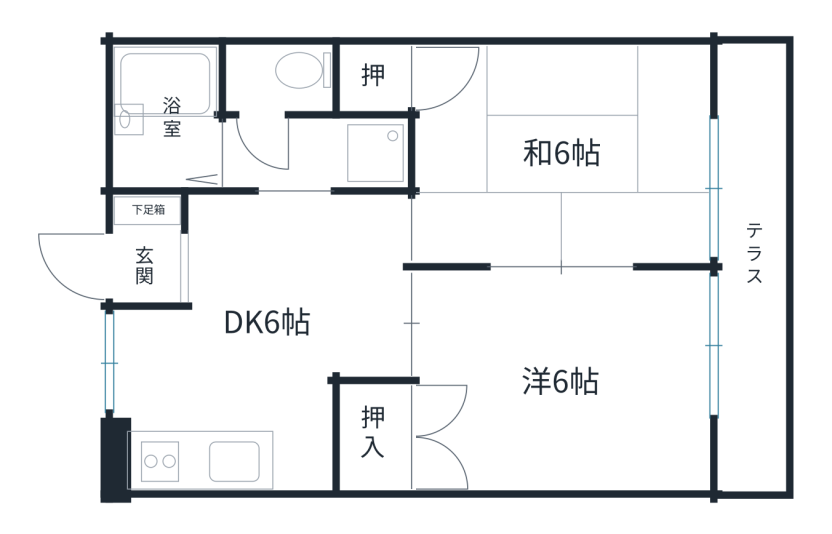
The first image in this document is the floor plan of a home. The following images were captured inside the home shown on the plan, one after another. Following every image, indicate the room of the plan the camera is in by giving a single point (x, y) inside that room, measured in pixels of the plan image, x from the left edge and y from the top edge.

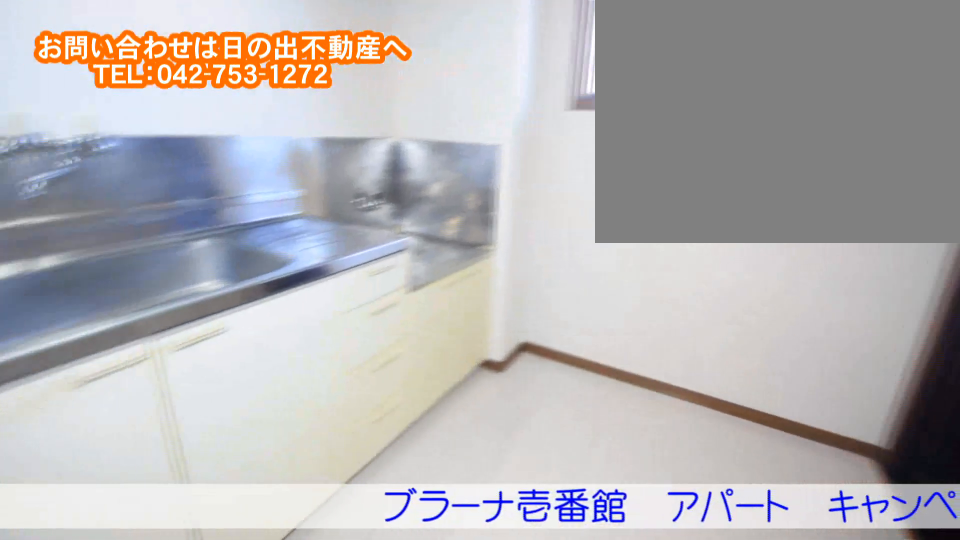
(273, 357)
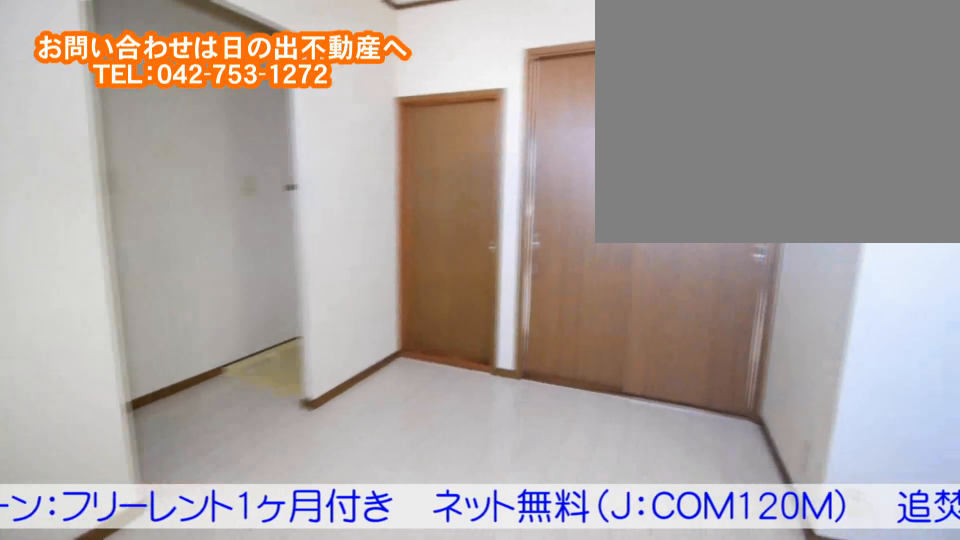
(273, 357)
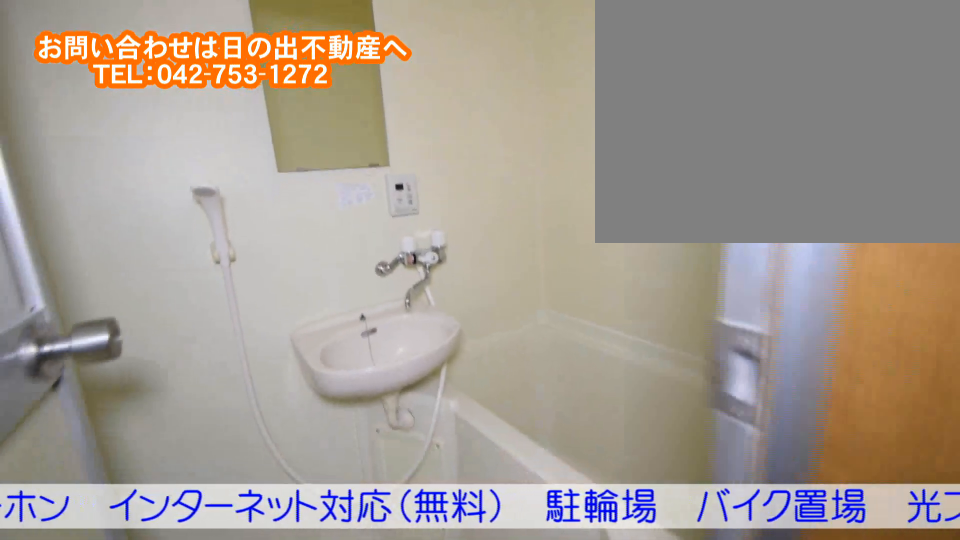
(169, 136)
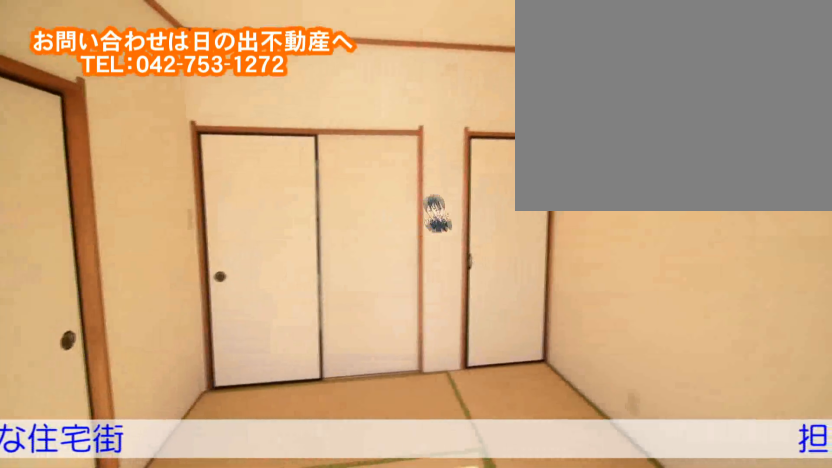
(634, 152)
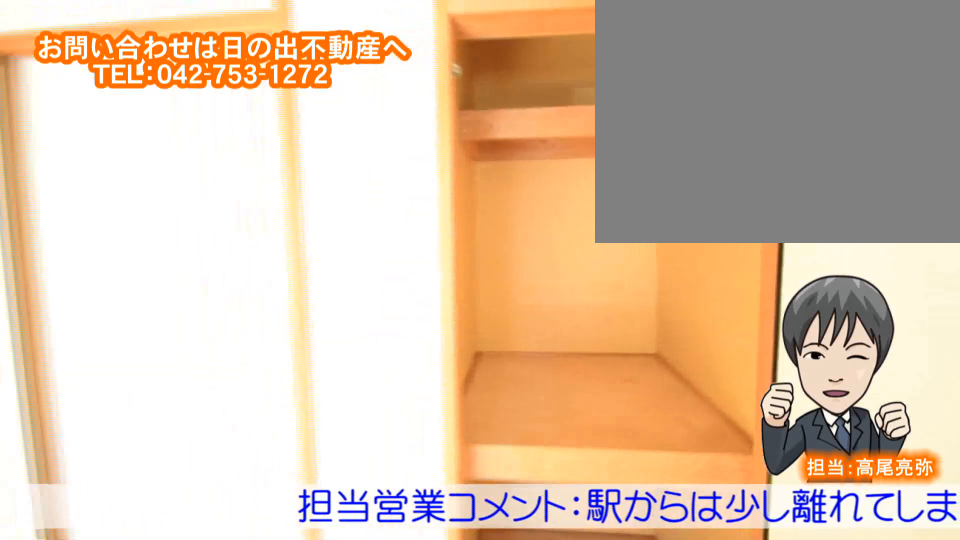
(633, 152)
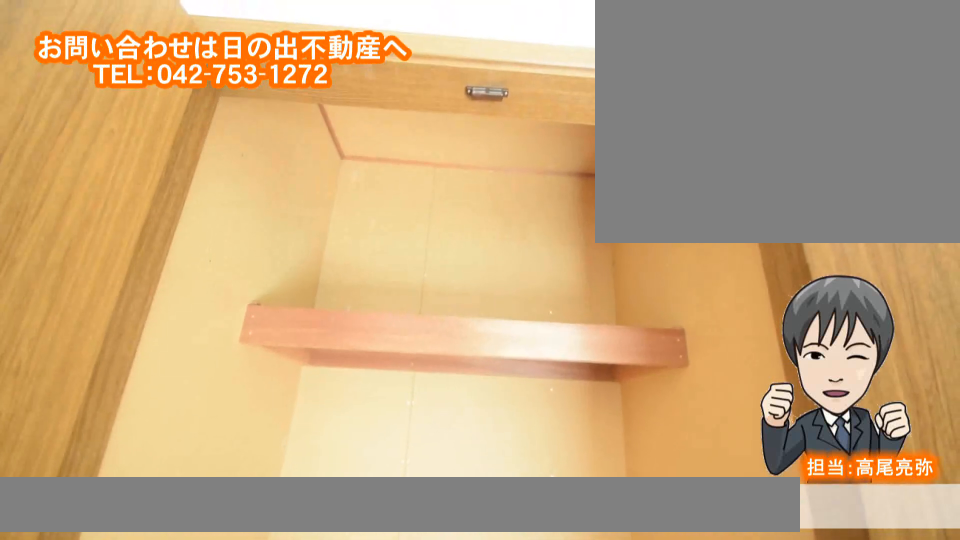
(640, 372)
